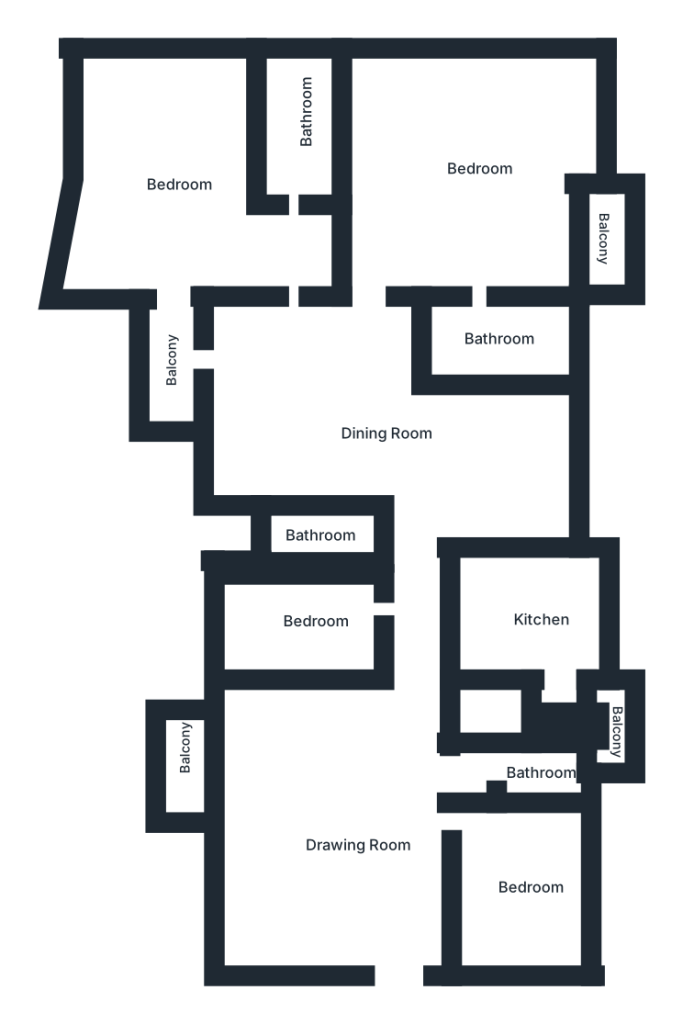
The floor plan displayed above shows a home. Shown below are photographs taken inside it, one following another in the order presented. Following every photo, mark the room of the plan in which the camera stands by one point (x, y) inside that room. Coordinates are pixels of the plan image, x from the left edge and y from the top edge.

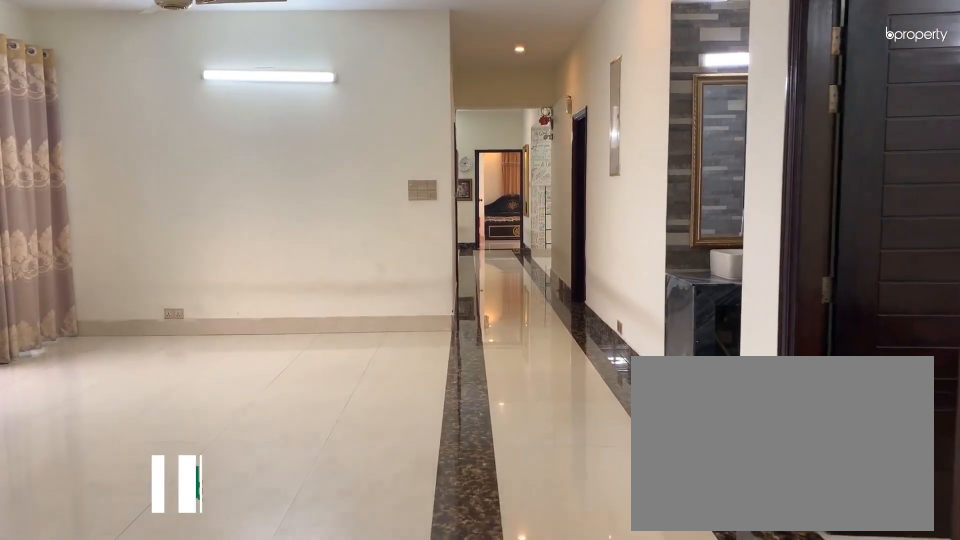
(362, 845)
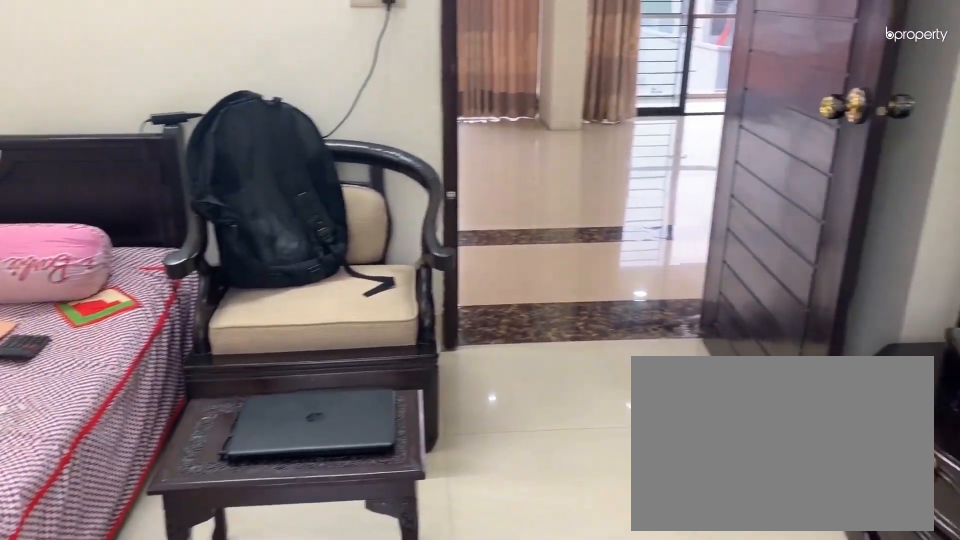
(532, 888)
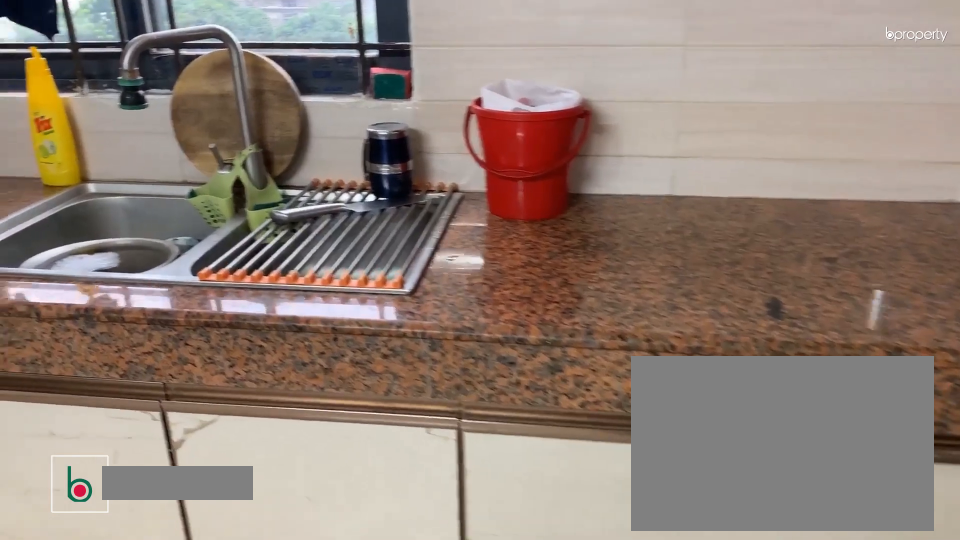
(547, 621)
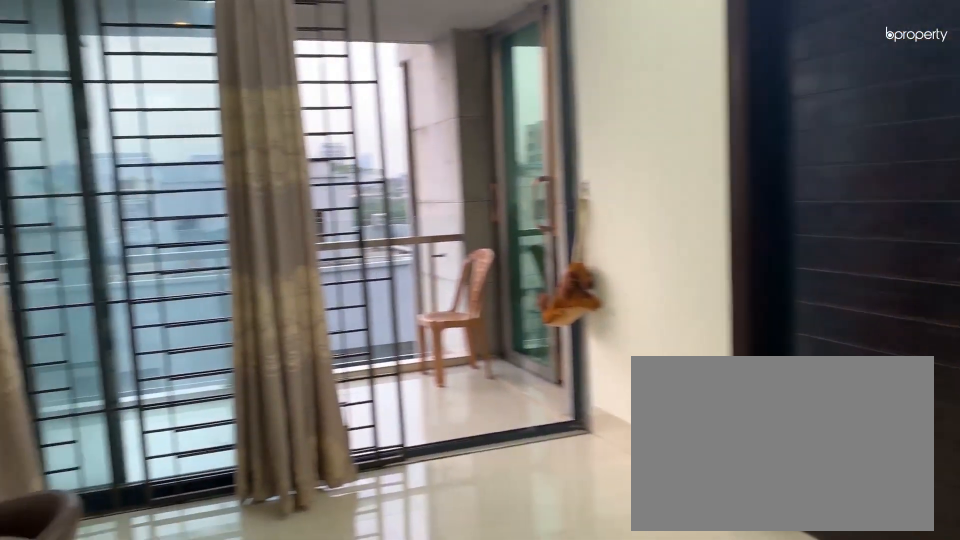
(367, 405)
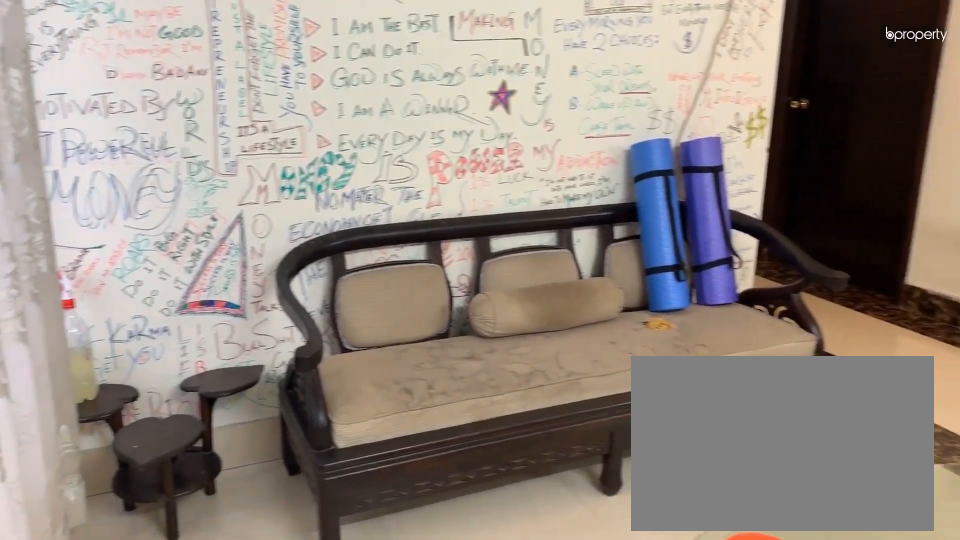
(481, 463)
